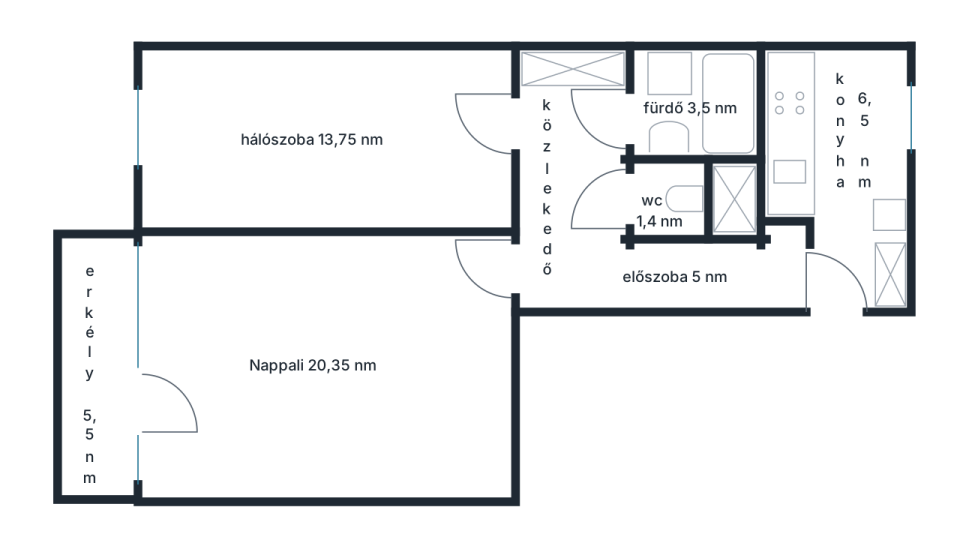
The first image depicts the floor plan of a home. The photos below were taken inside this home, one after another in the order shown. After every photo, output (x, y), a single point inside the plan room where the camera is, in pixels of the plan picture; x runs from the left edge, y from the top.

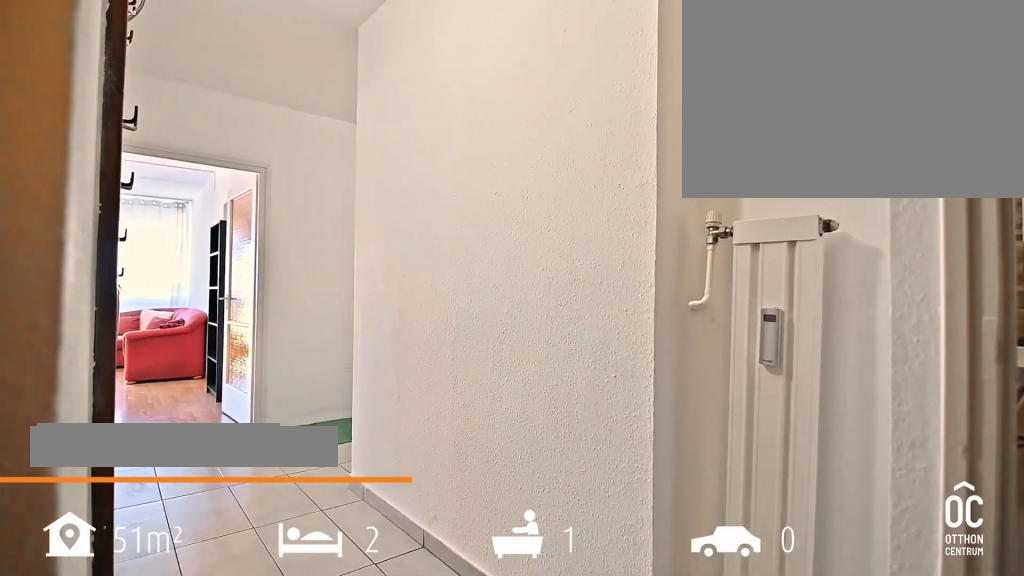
(671, 276)
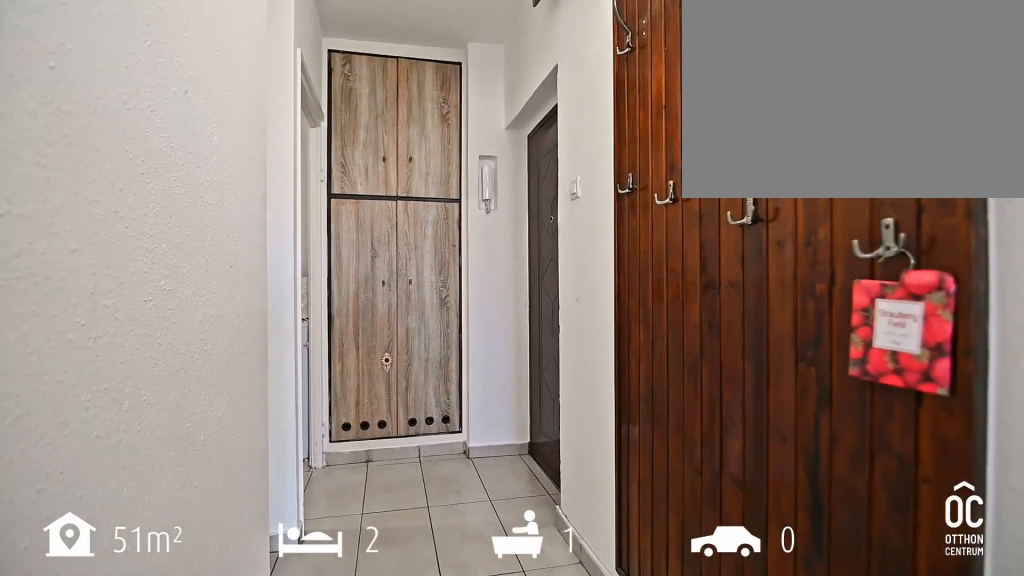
(670, 276)
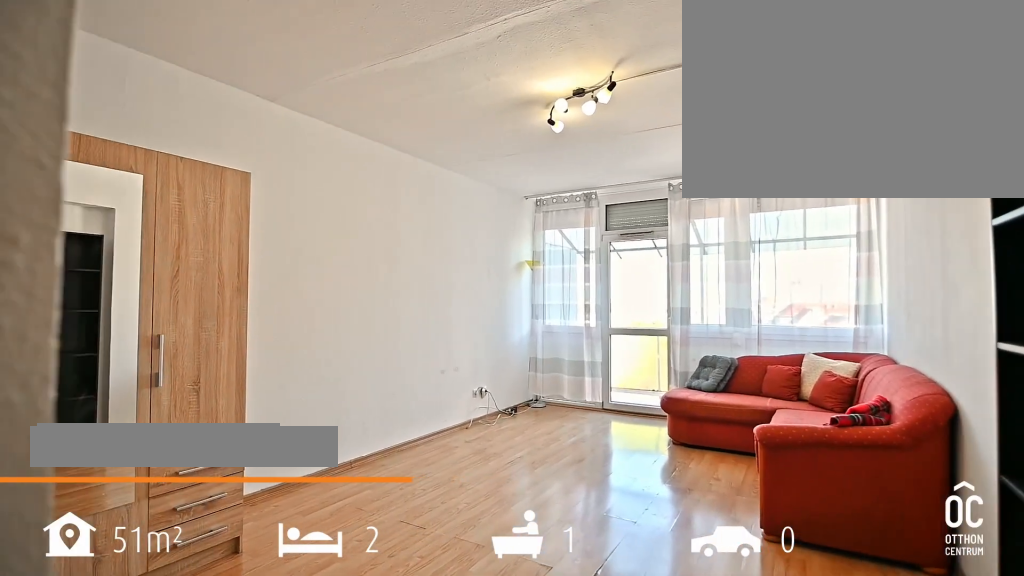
(320, 369)
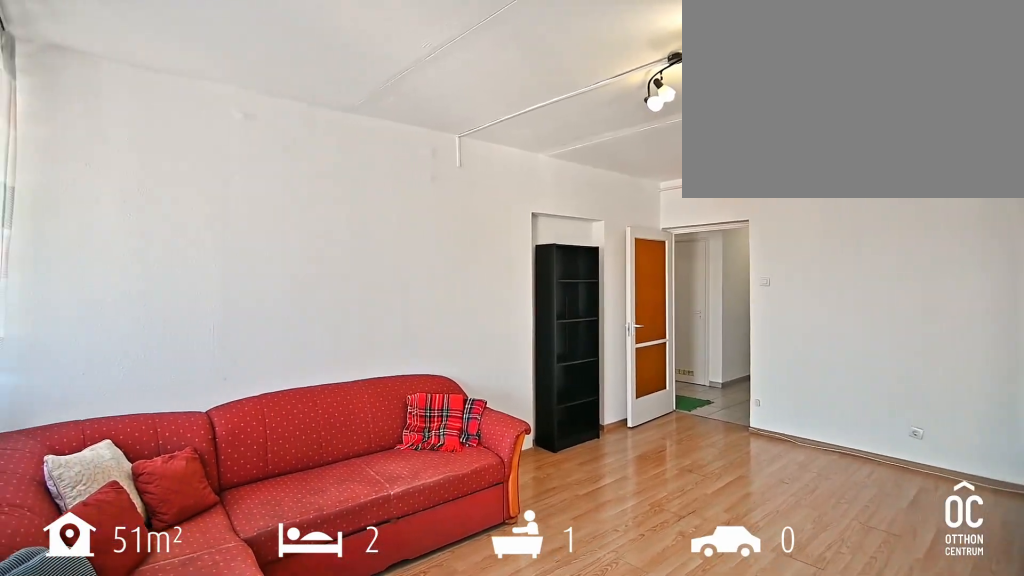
(320, 369)
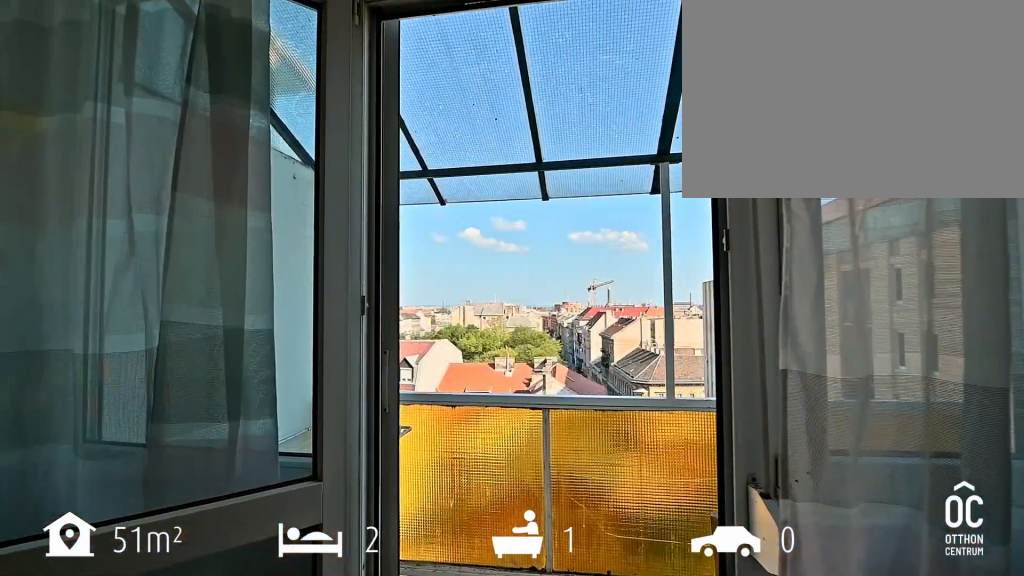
(95, 371)
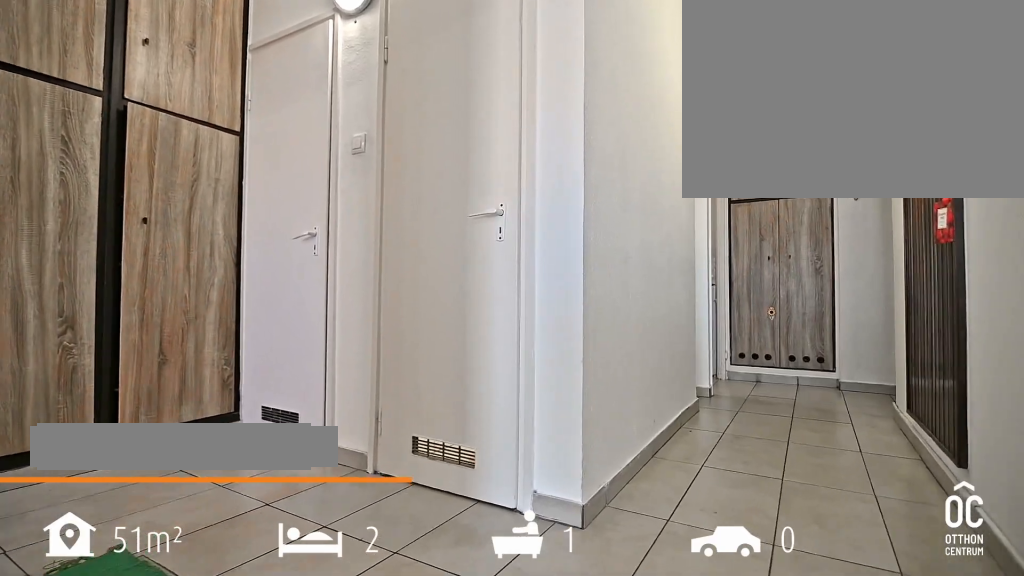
(568, 262)
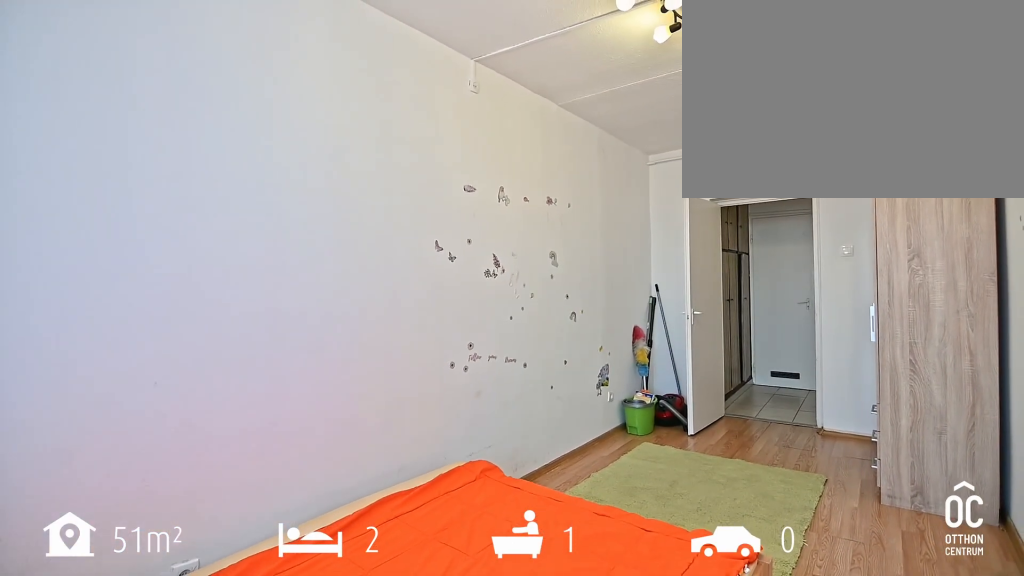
(326, 143)
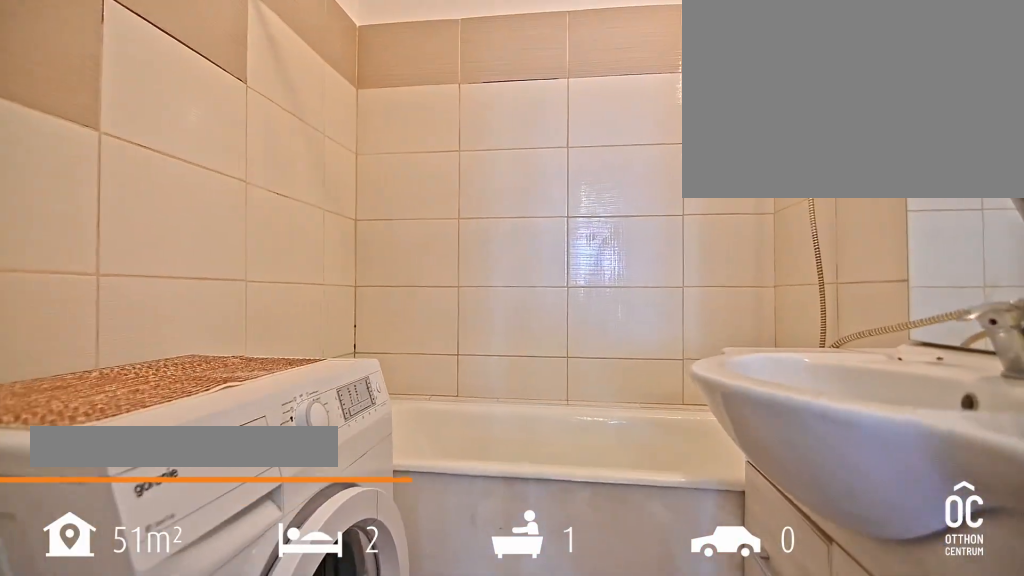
(690, 101)
